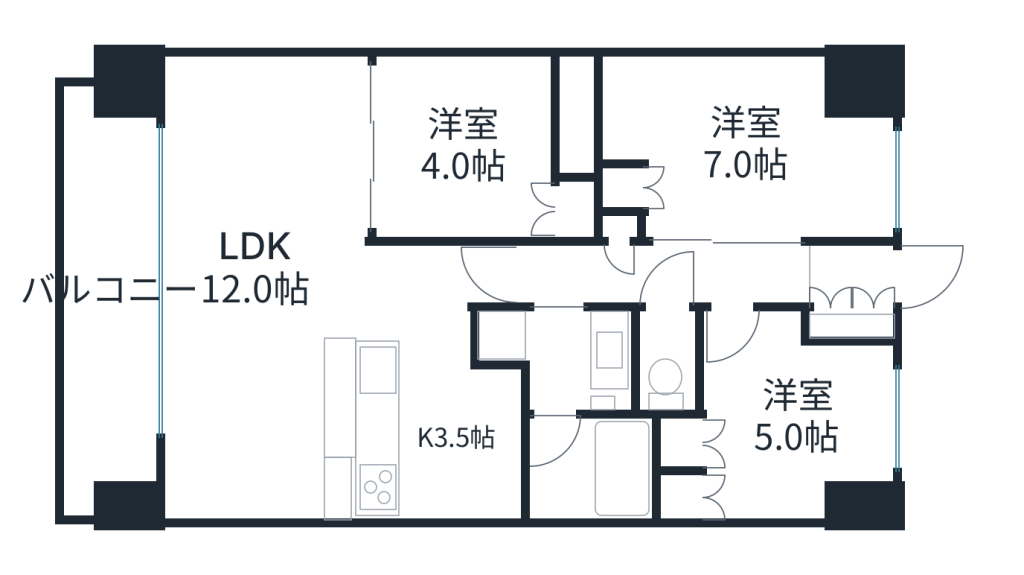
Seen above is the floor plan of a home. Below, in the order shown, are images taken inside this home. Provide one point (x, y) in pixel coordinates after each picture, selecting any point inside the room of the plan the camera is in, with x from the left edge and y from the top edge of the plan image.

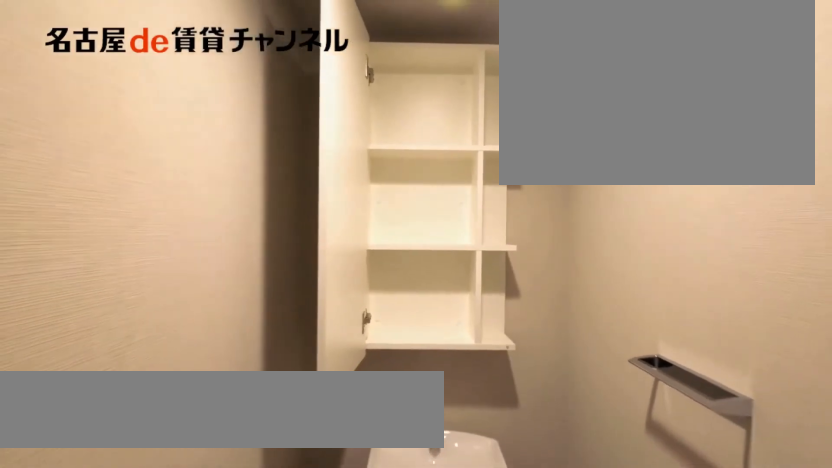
(669, 364)
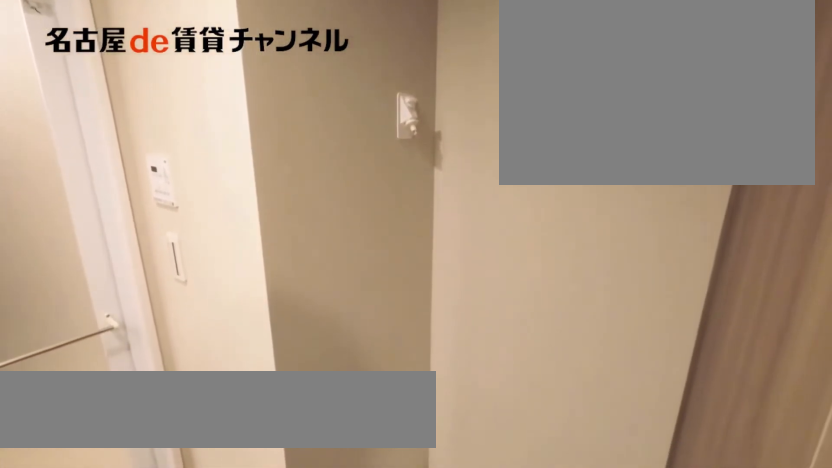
(563, 356)
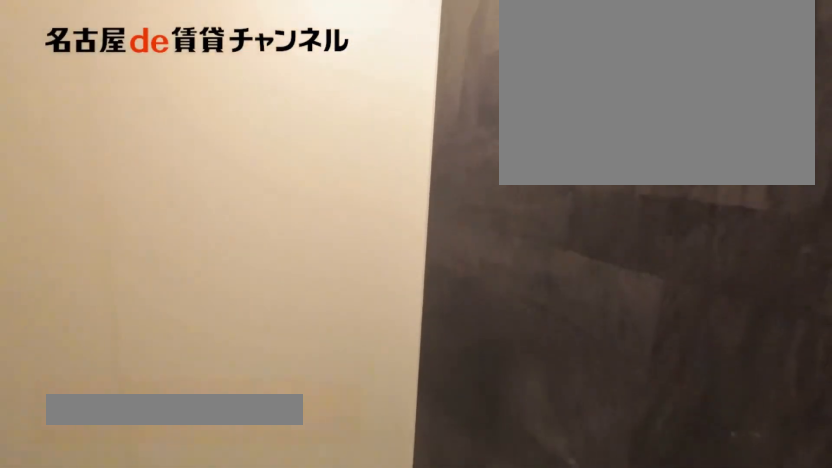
(584, 467)
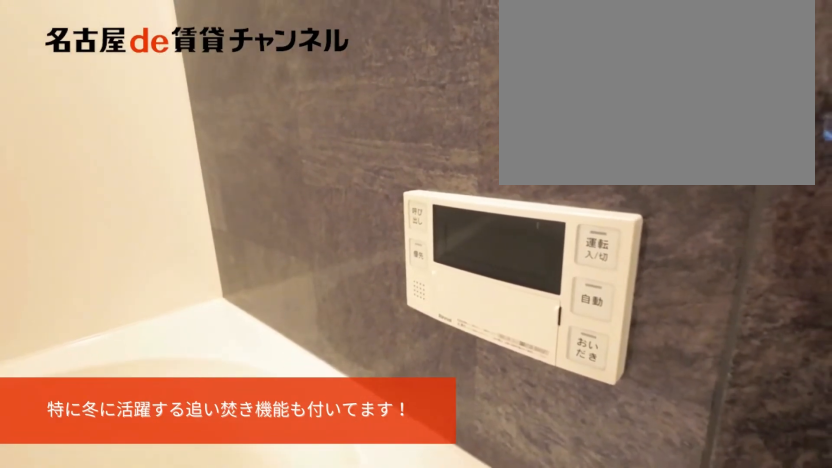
(584, 467)
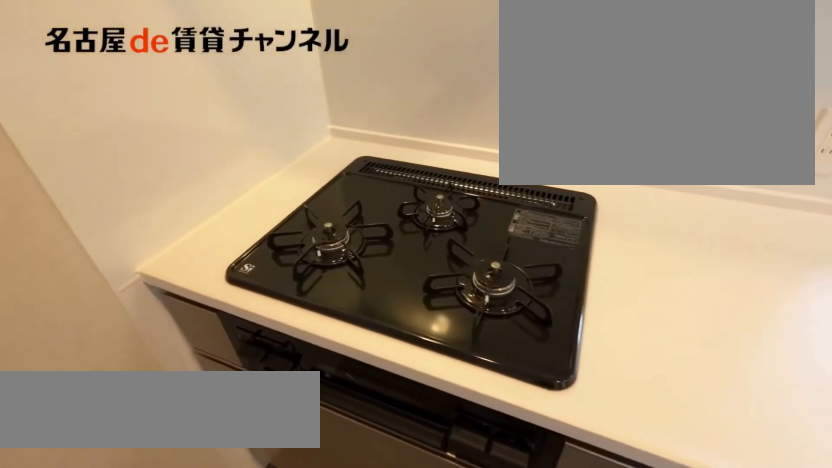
(392, 428)
